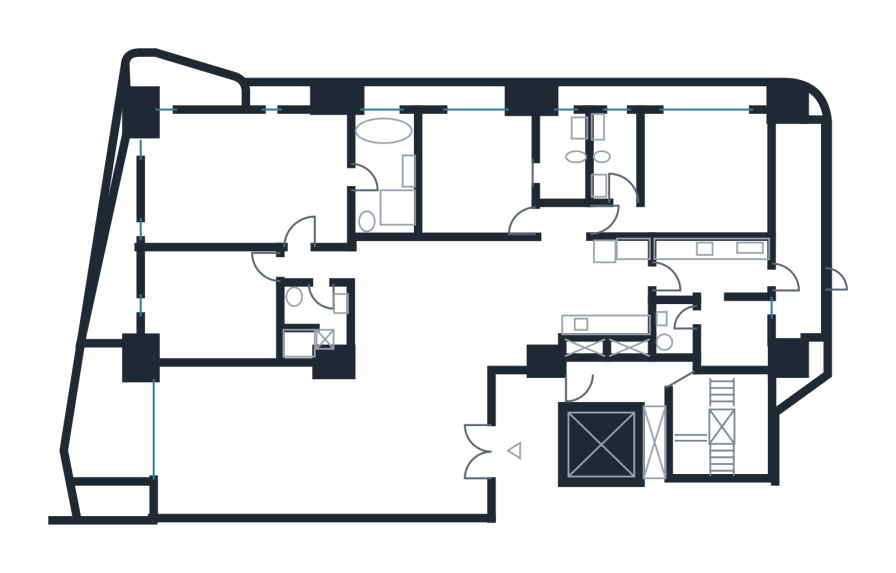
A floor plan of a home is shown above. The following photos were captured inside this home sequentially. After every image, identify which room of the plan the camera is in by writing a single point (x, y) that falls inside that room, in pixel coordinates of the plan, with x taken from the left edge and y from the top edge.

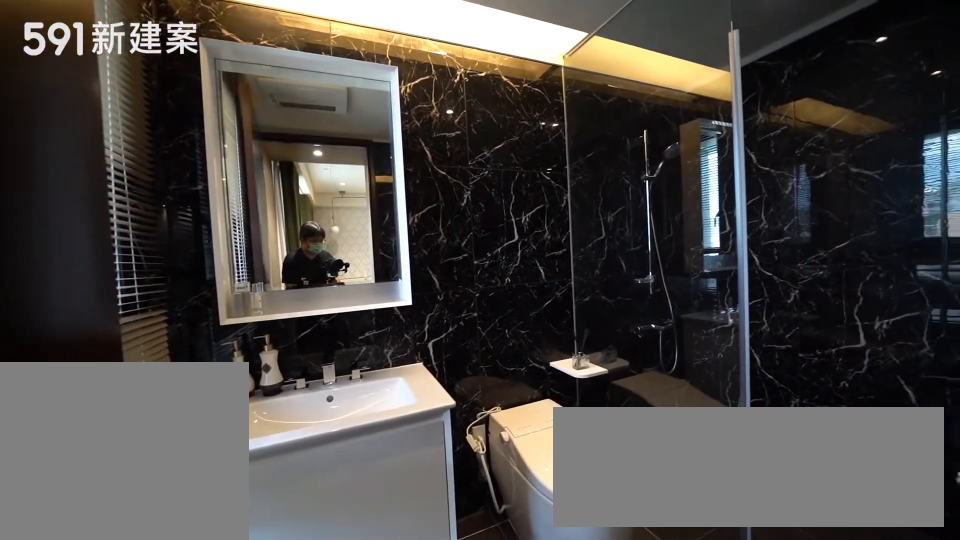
(564, 167)
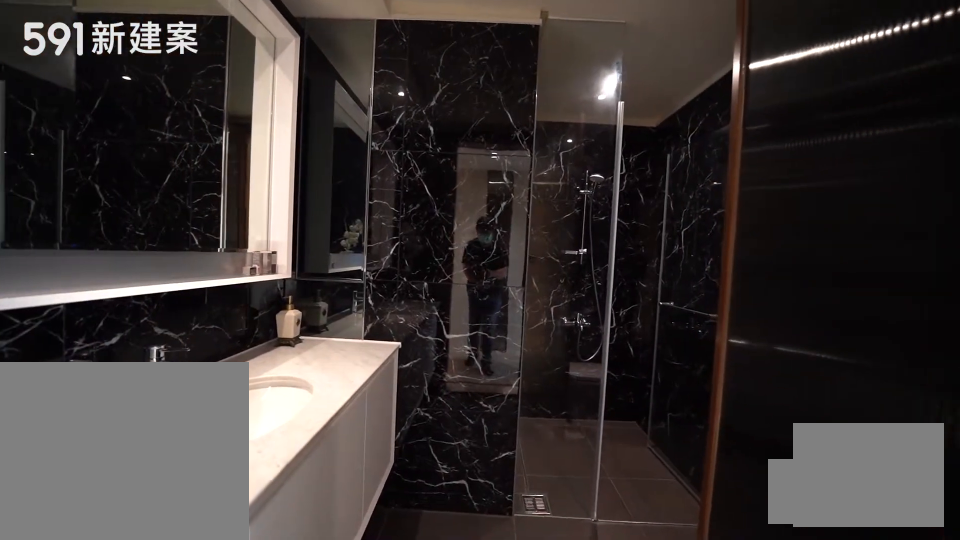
(314, 319)
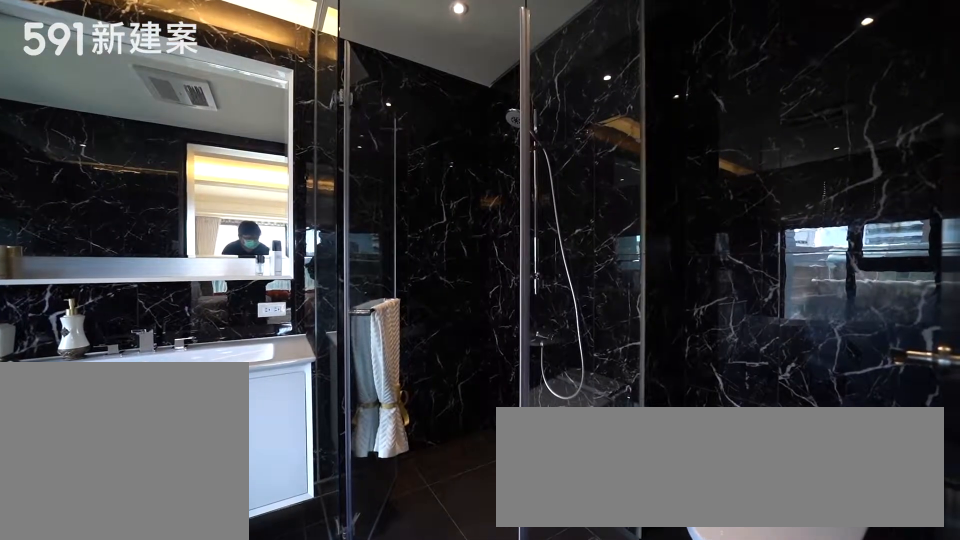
(380, 171)
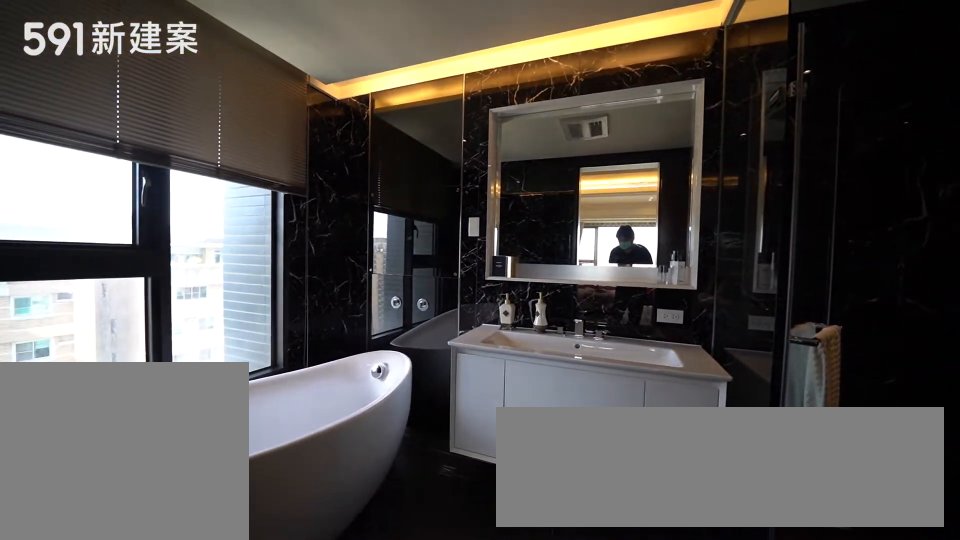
(380, 171)
